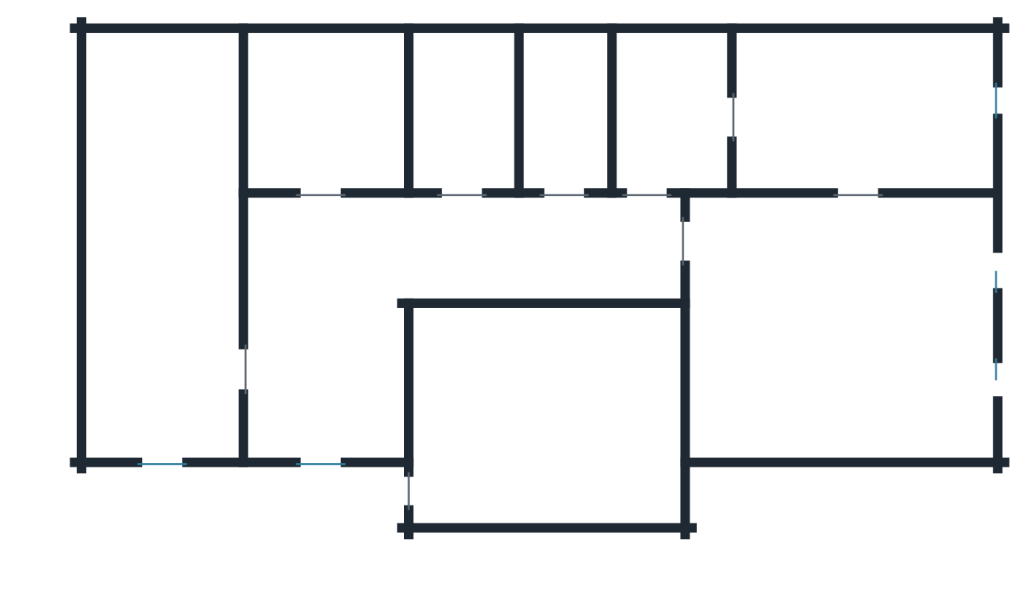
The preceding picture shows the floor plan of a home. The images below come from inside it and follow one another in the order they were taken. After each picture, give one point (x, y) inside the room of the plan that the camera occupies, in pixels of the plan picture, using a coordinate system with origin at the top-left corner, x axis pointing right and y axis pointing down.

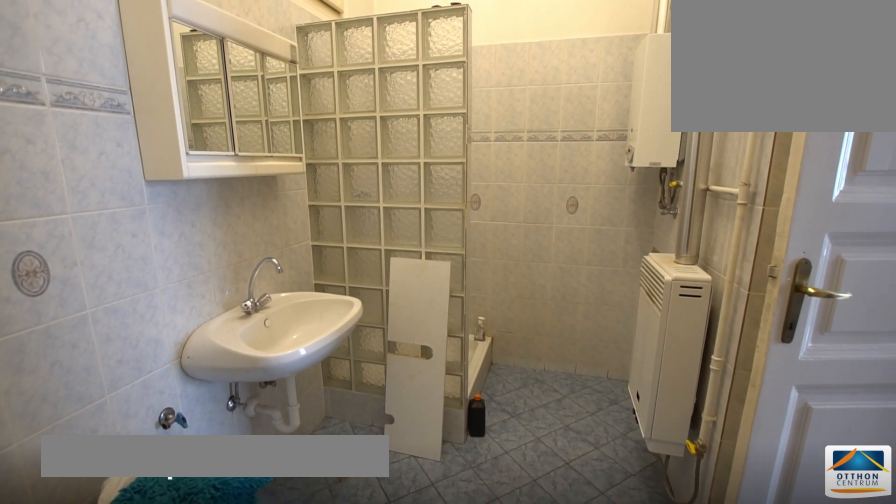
(669, 110)
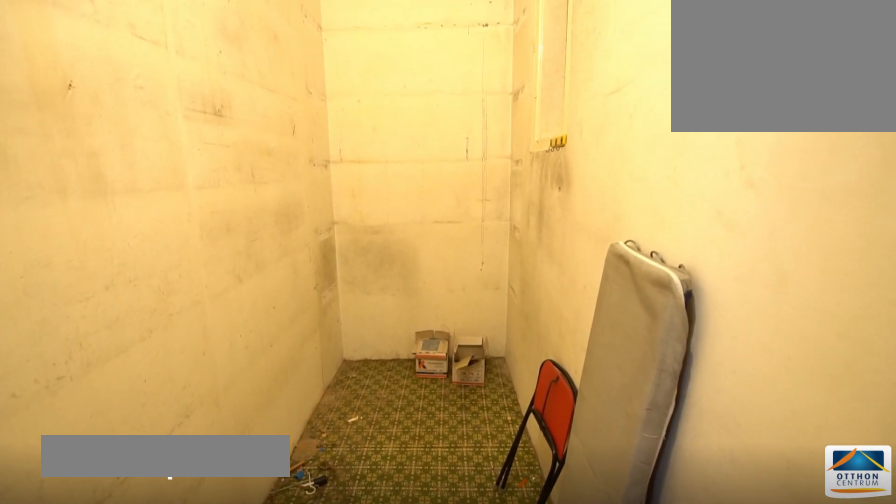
(556, 110)
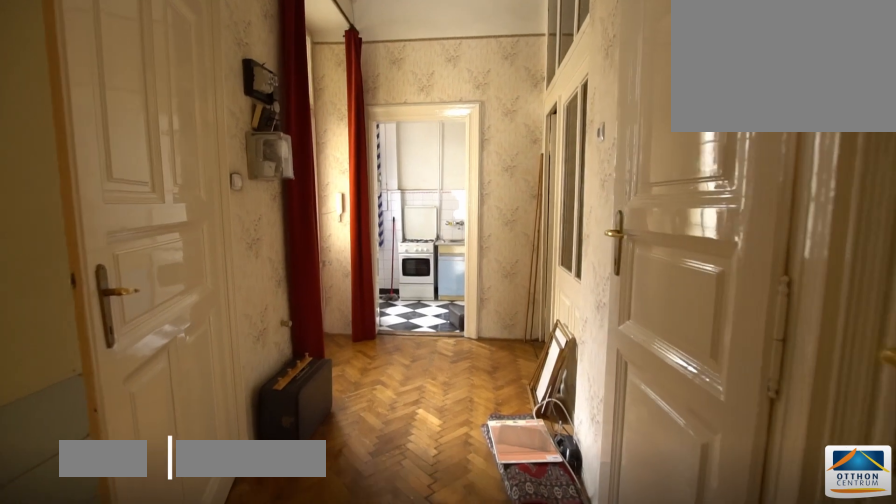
(479, 248)
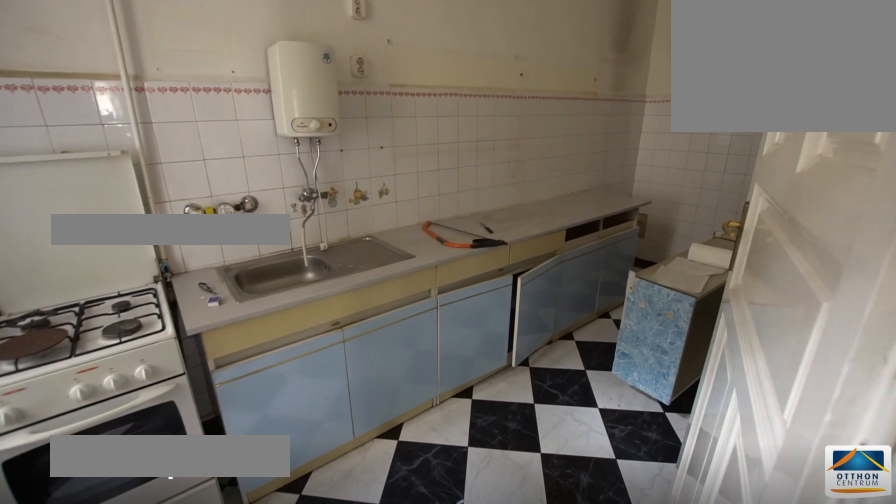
(165, 248)
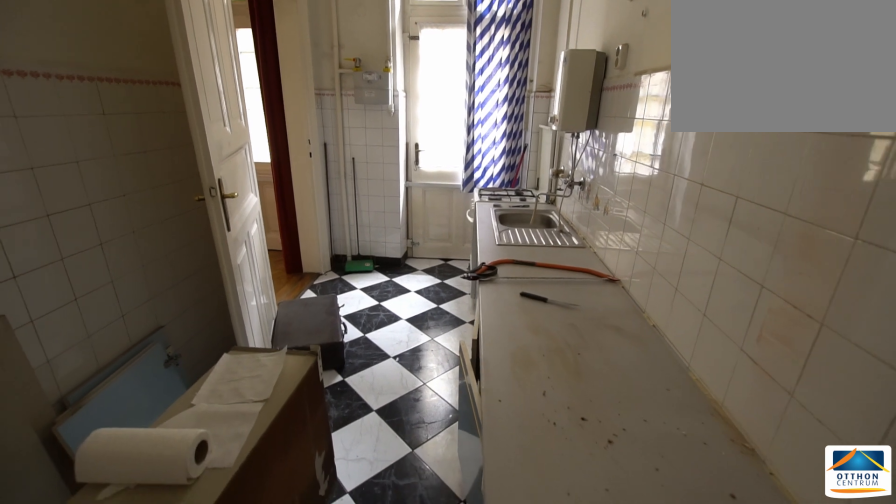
(165, 248)
